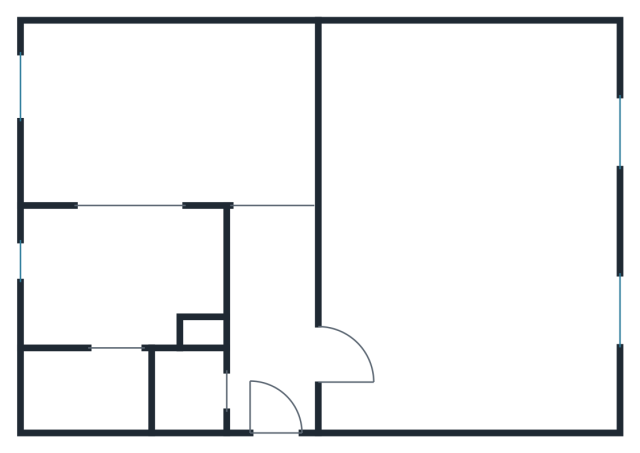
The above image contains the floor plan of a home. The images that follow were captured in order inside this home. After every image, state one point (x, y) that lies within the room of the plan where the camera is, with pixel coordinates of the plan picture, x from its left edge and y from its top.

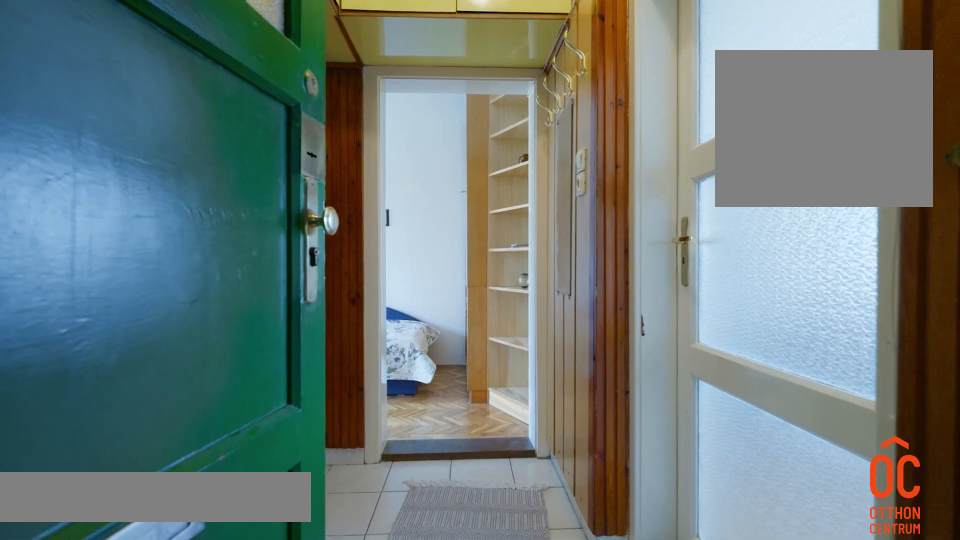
(265, 340)
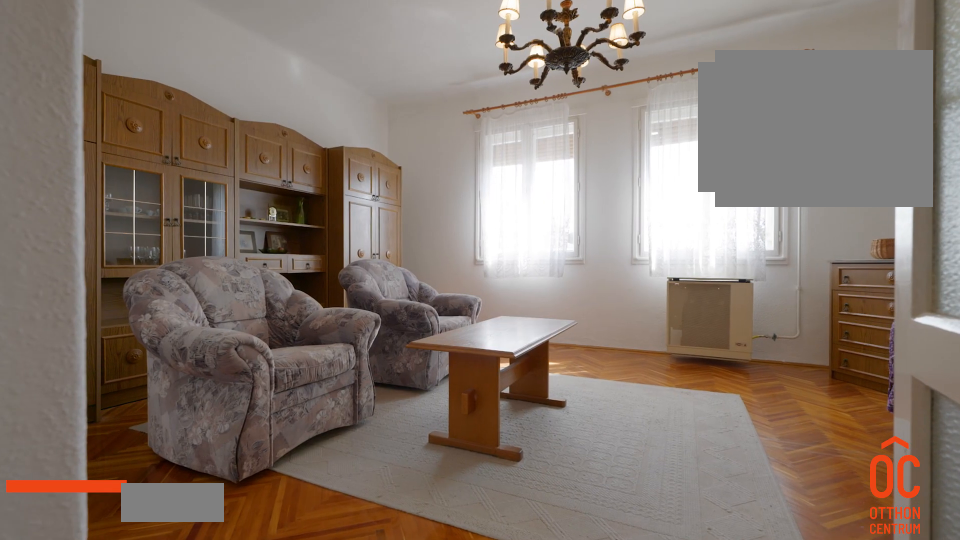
(471, 240)
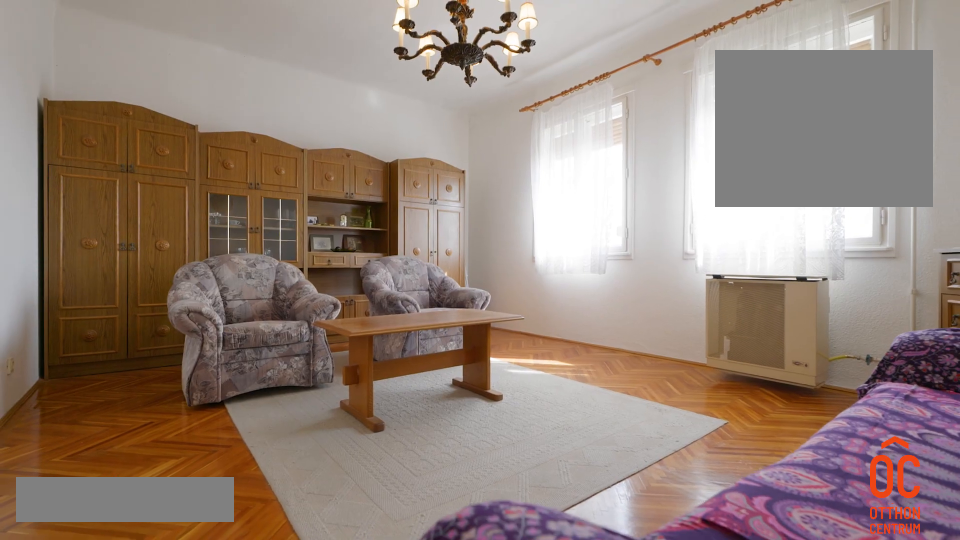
(471, 240)
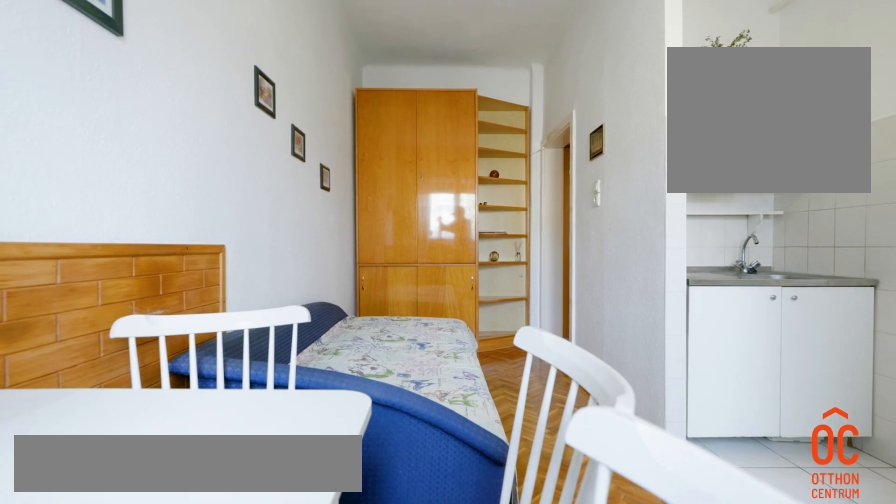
(139, 109)
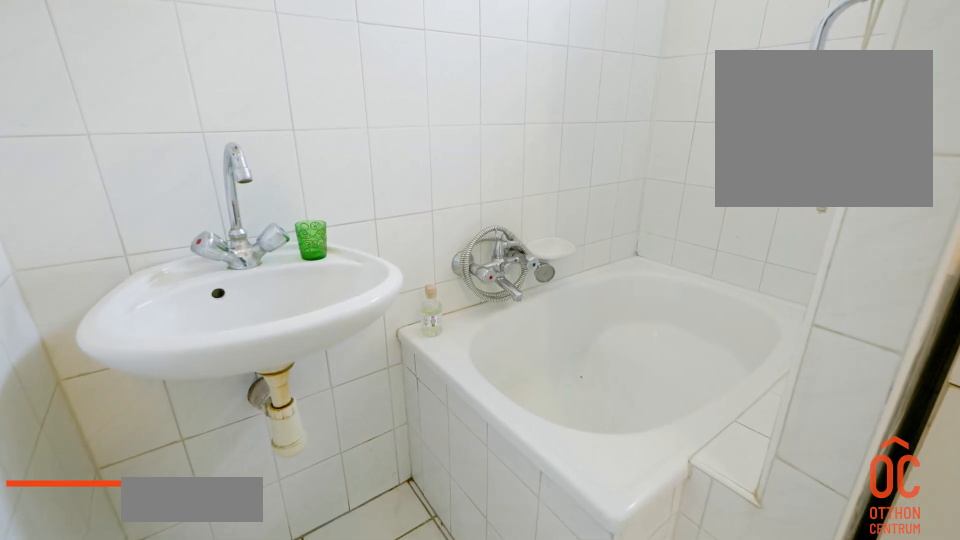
(112, 391)
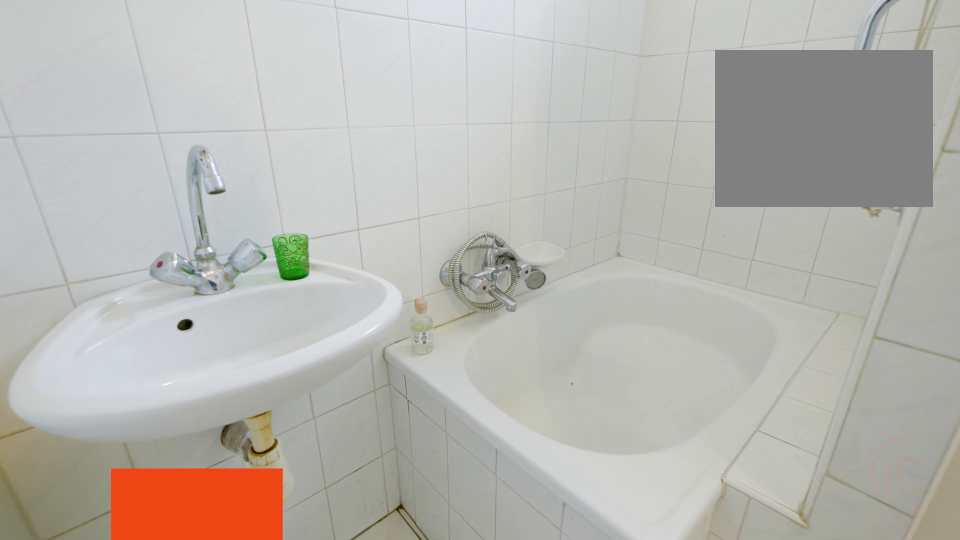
(112, 391)
